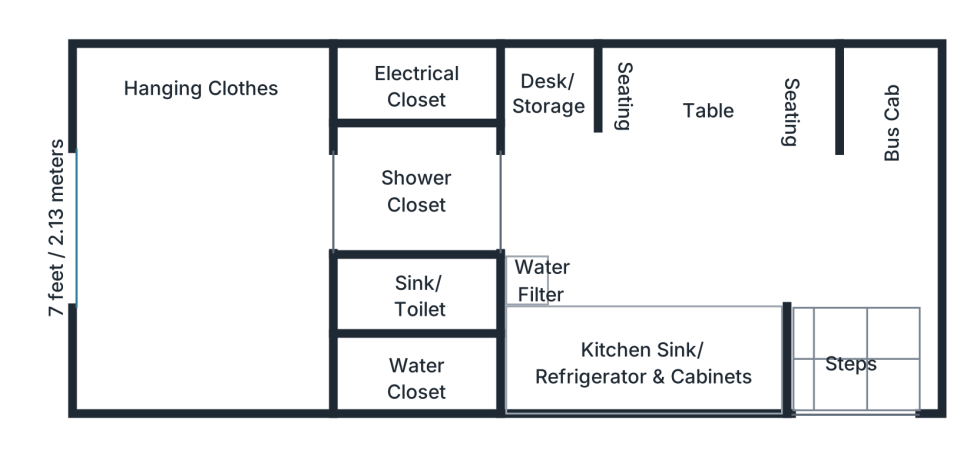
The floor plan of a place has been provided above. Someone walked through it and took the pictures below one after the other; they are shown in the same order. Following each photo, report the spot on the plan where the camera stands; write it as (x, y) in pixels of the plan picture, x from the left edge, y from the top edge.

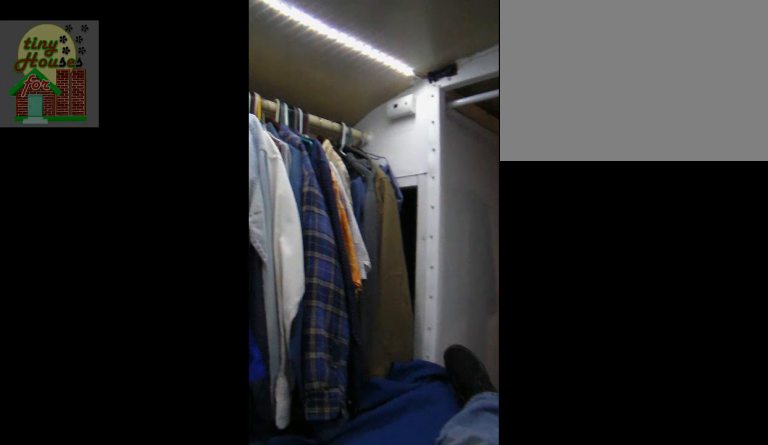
(171, 269)
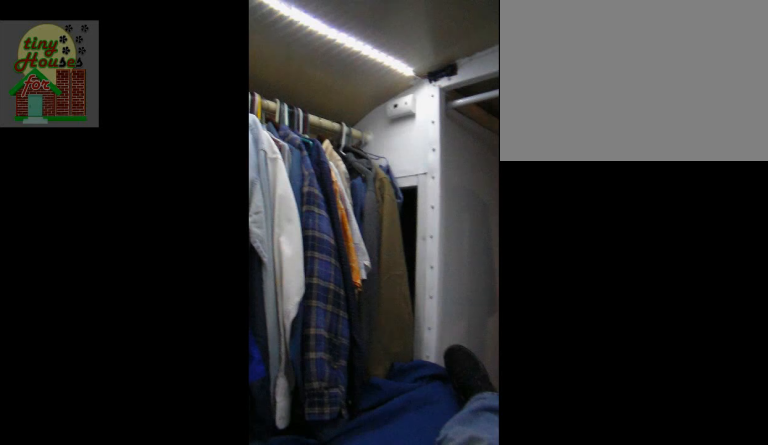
(171, 271)
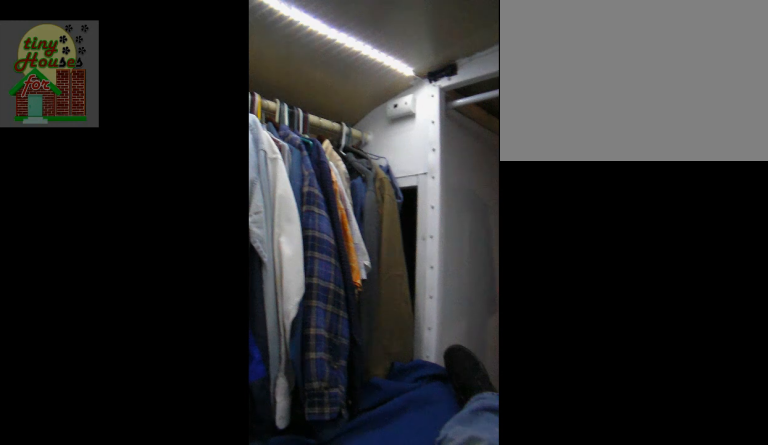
(170, 271)
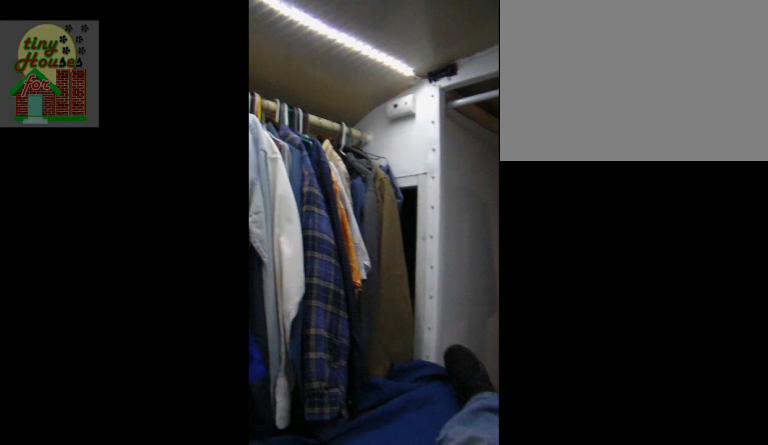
(170, 268)
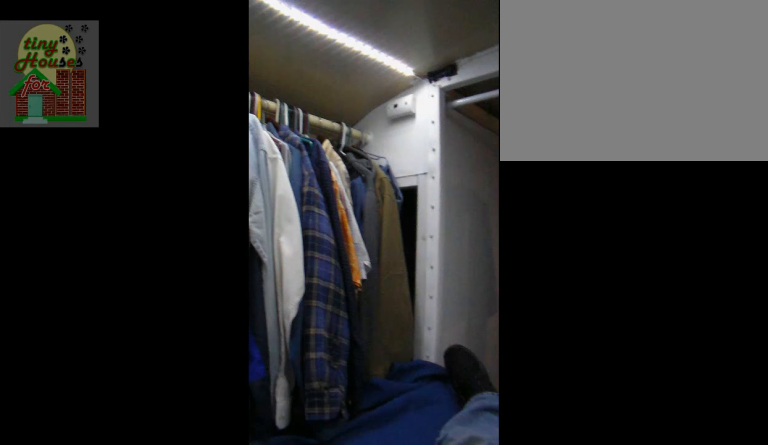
(170, 268)
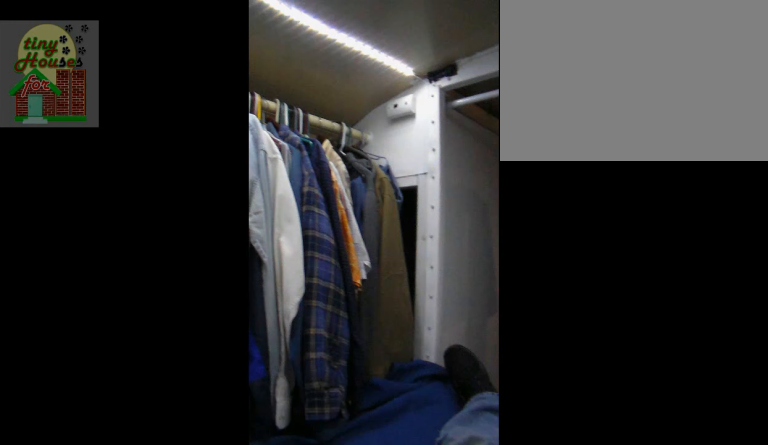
(176, 270)
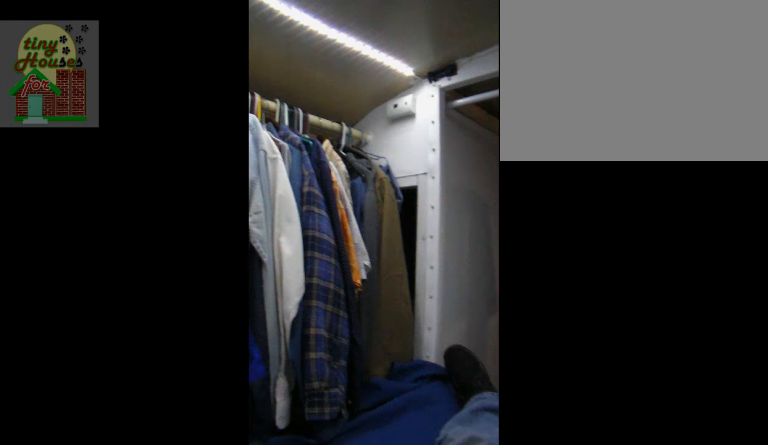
(176, 272)
